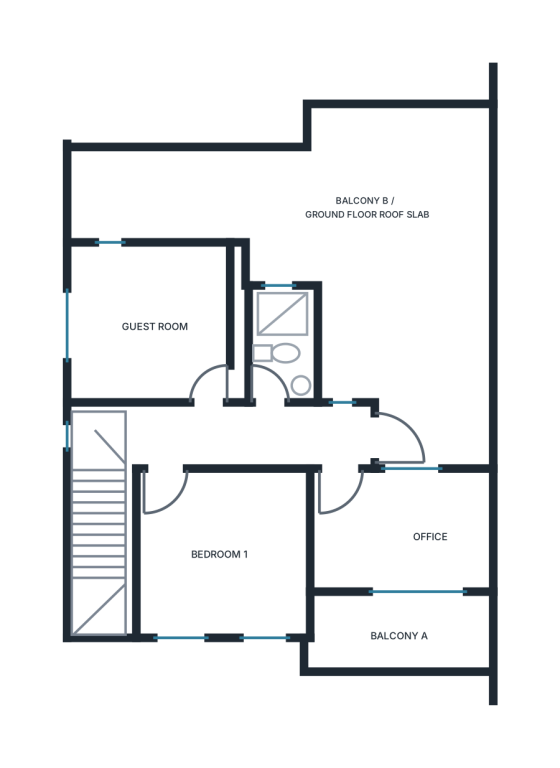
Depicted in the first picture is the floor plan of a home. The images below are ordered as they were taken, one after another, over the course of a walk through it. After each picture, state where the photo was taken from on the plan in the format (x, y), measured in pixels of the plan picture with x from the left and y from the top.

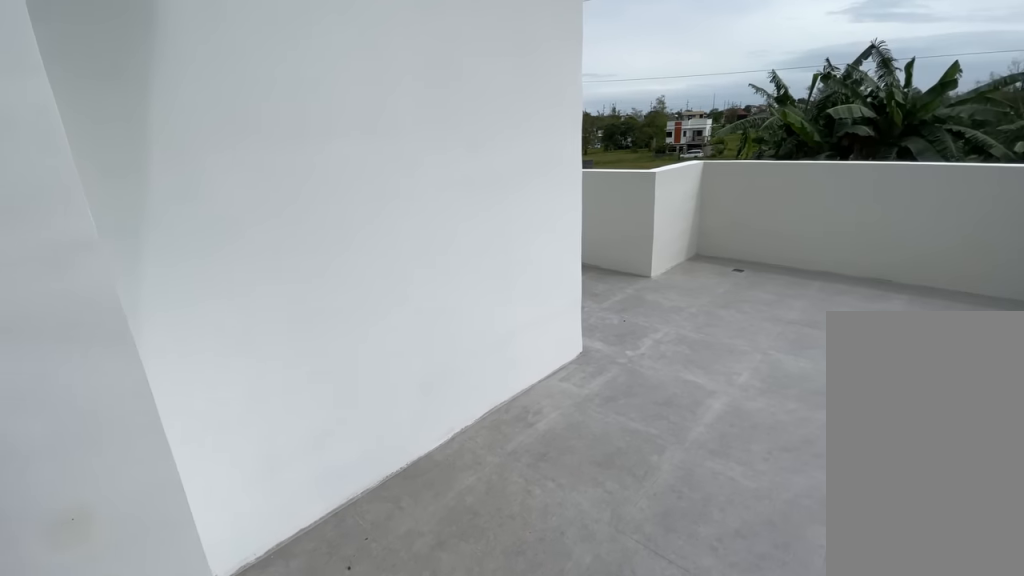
(448, 392)
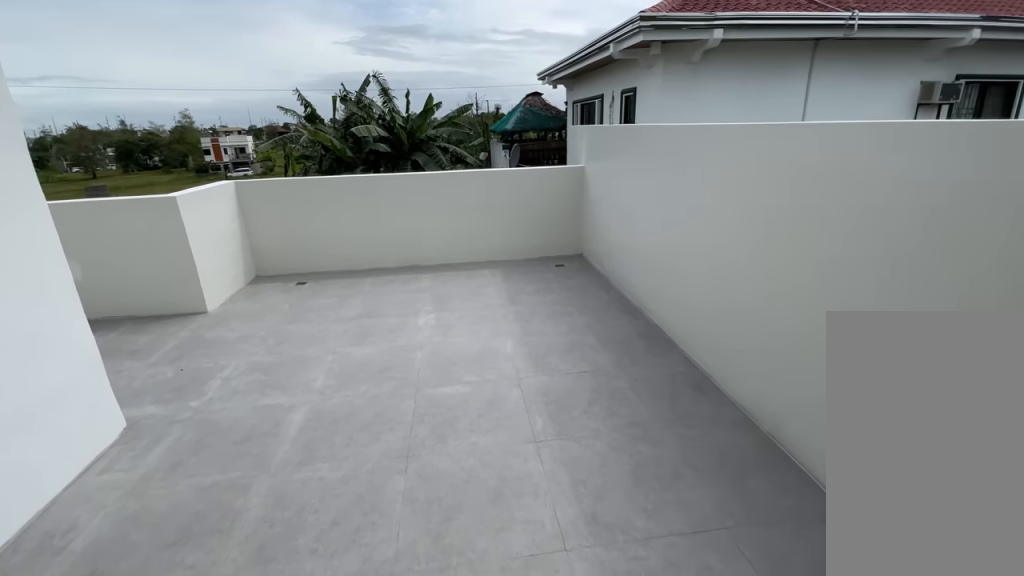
(447, 391)
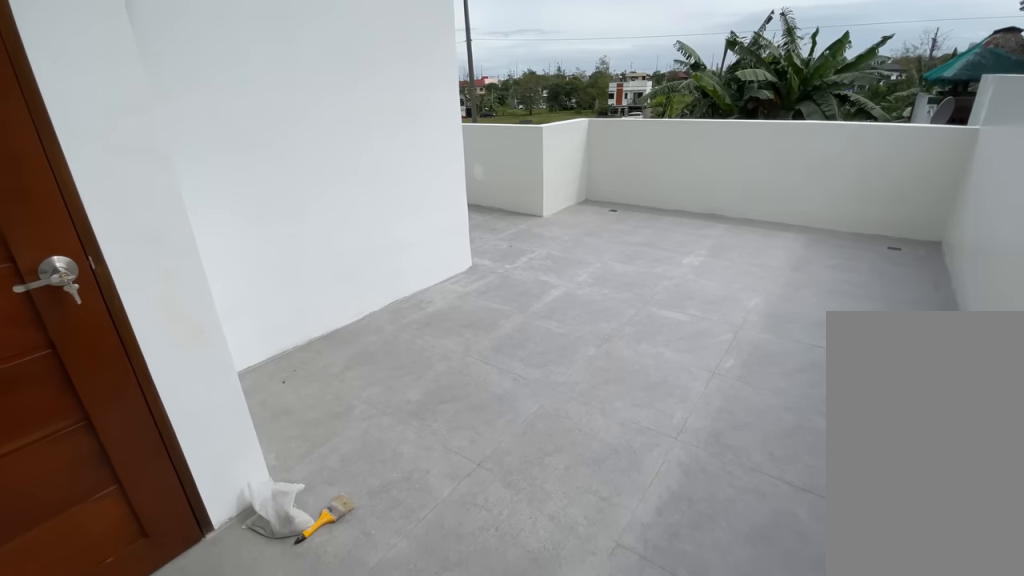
(448, 391)
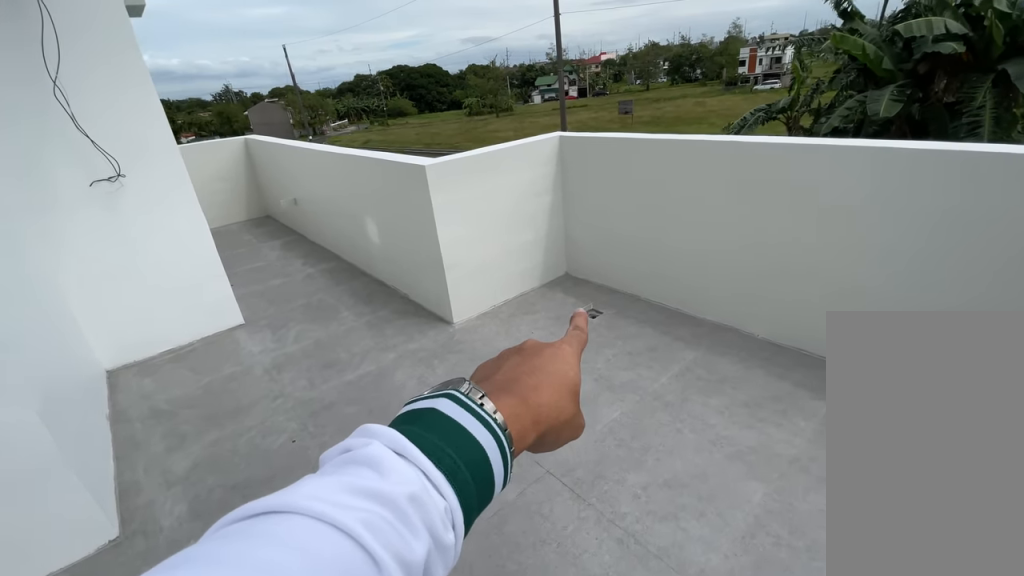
(396, 242)
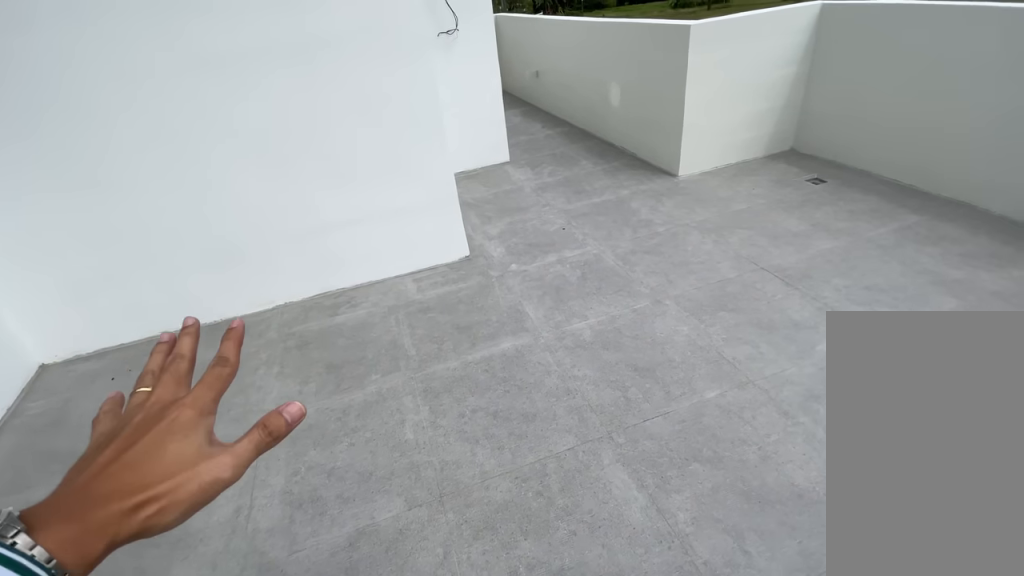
(396, 242)
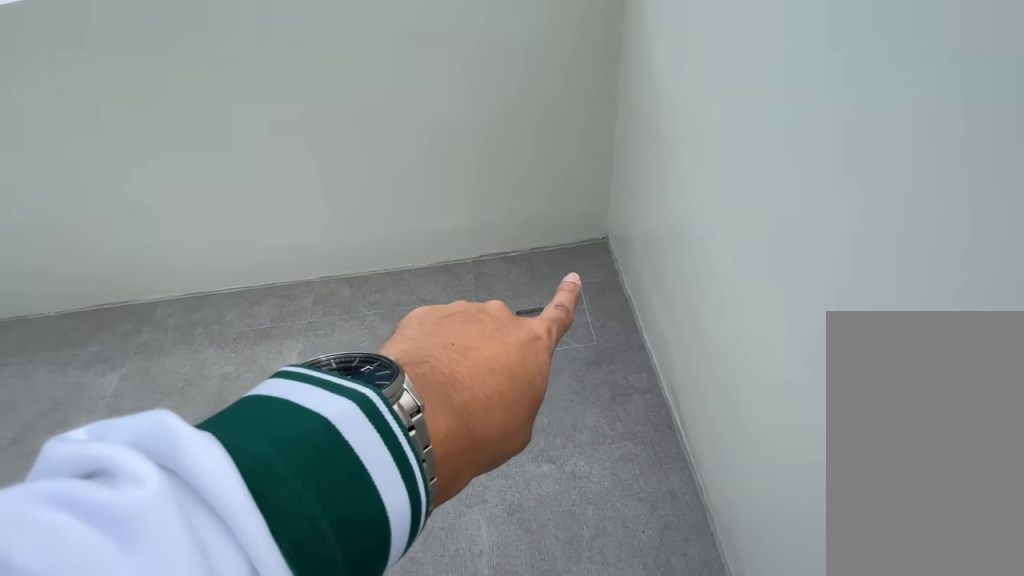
(395, 241)
